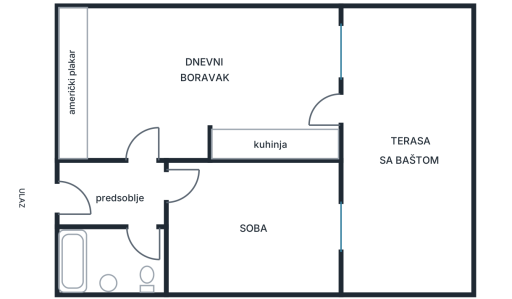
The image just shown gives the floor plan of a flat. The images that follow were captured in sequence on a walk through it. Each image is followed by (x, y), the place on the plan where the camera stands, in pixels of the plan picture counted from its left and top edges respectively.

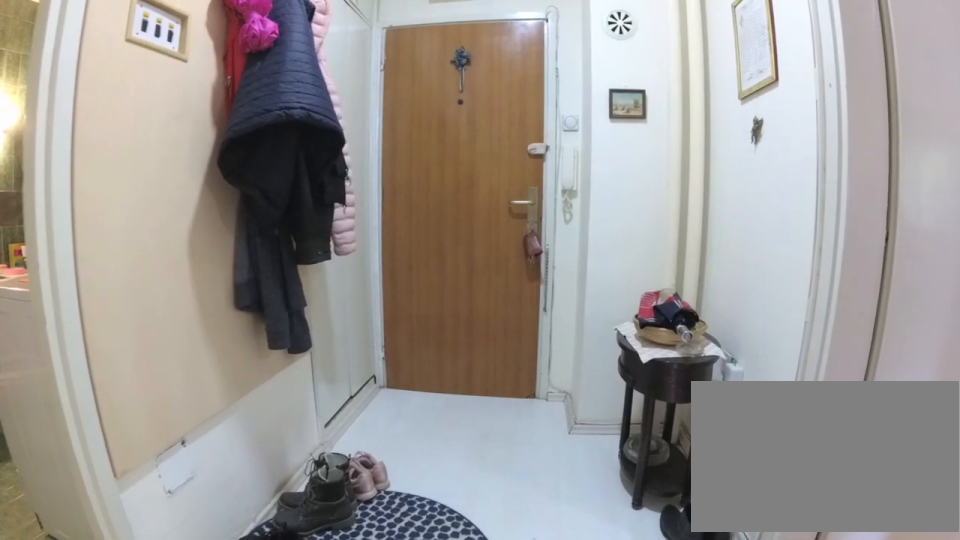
(170, 189)
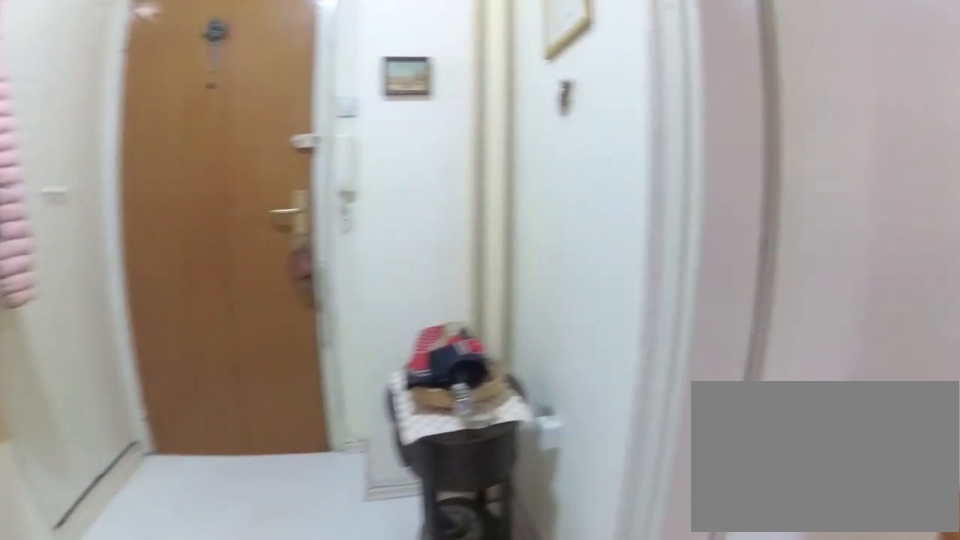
(162, 189)
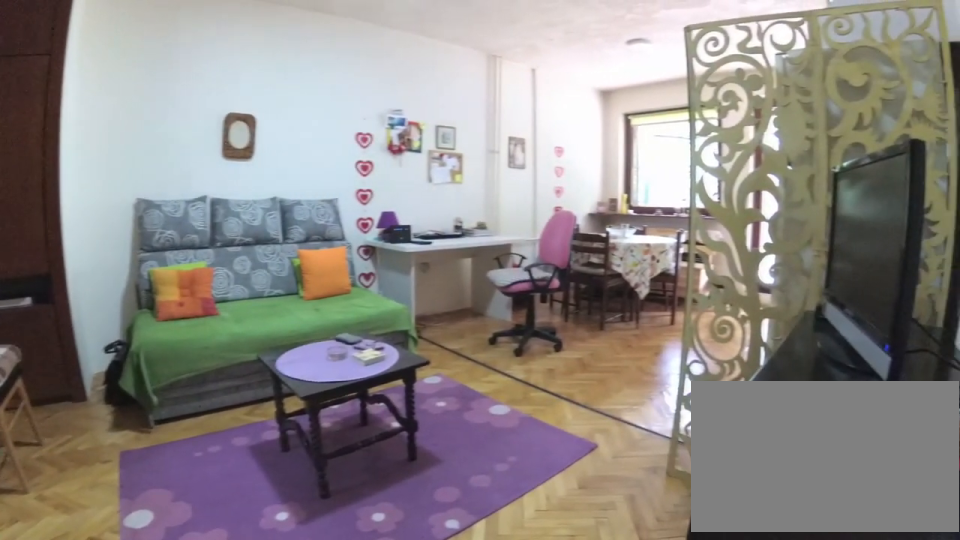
(144, 175)
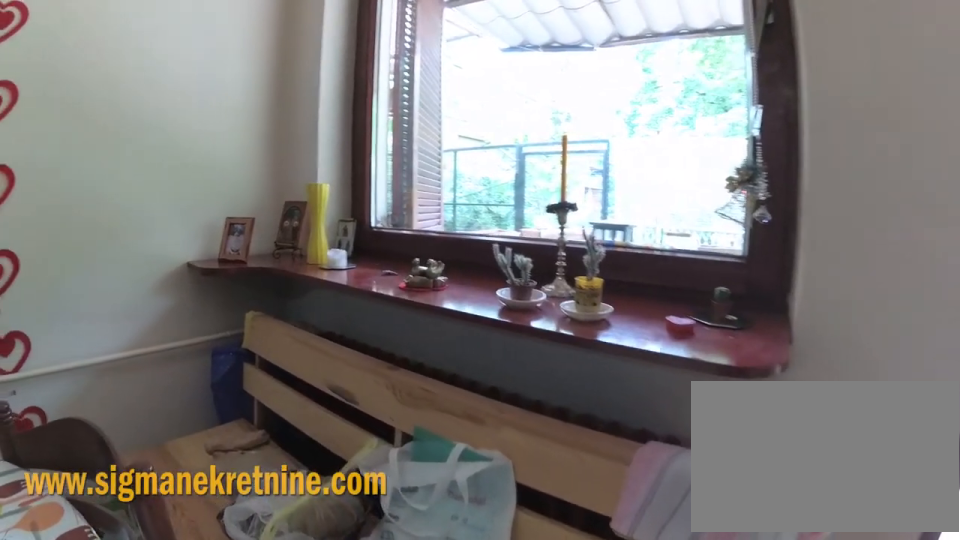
(275, 106)
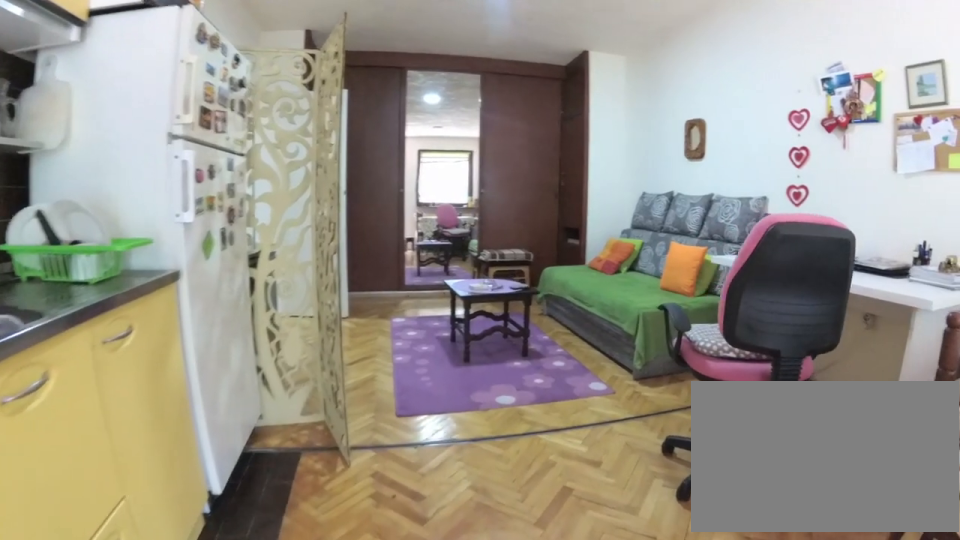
(297, 107)
